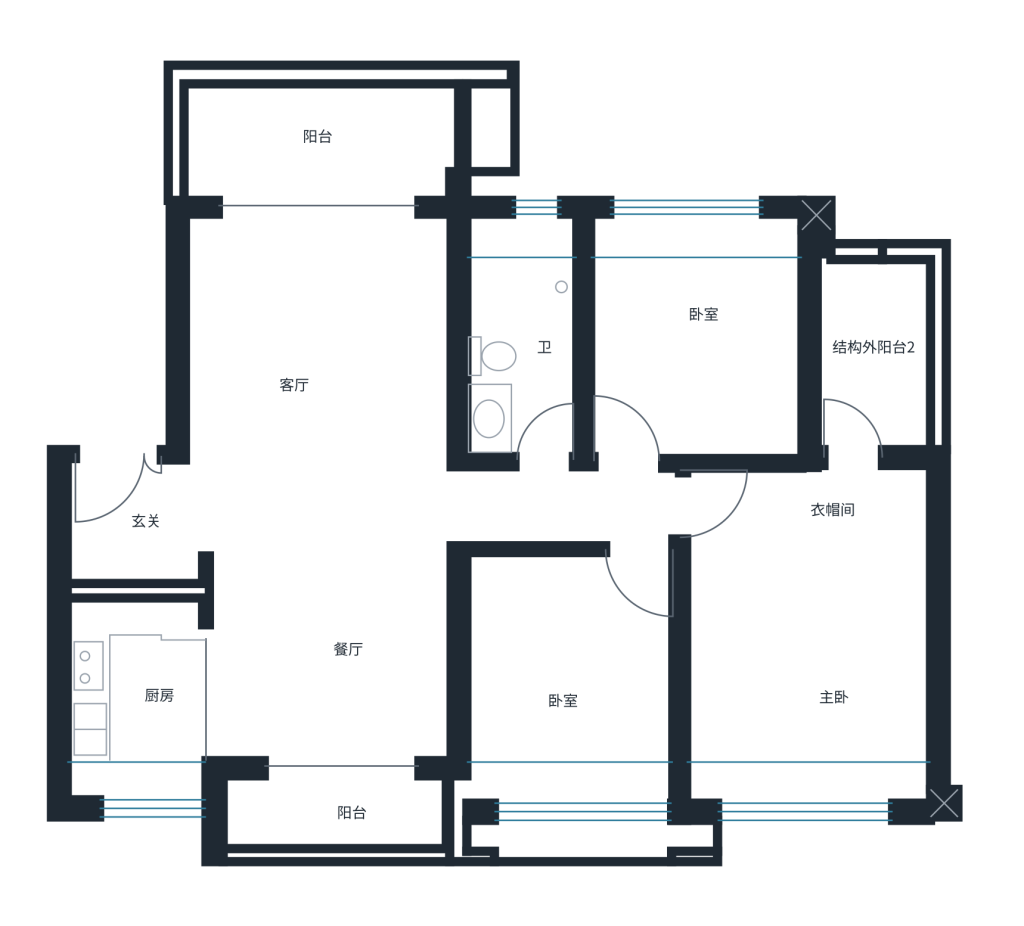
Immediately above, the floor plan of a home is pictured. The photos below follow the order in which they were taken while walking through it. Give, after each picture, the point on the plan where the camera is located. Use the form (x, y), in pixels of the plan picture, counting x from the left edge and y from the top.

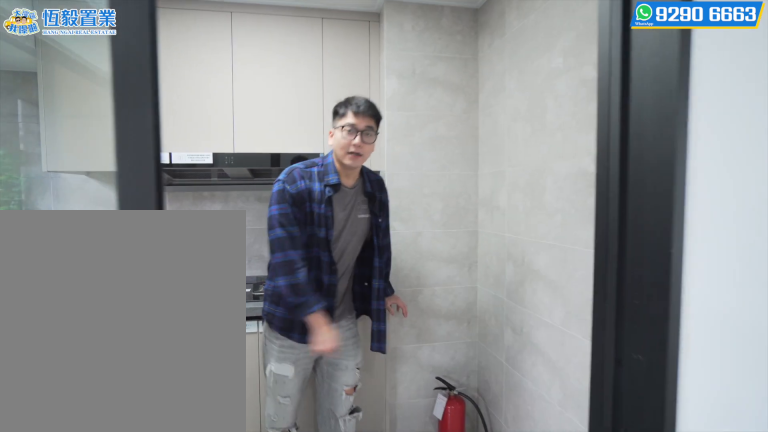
(154, 652)
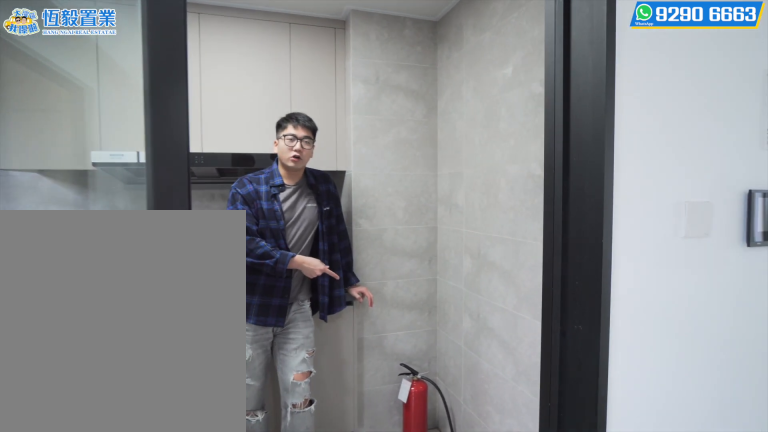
(153, 651)
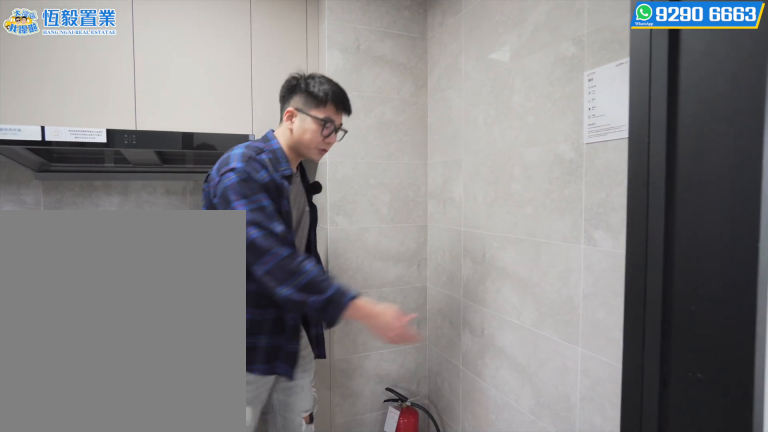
(154, 652)
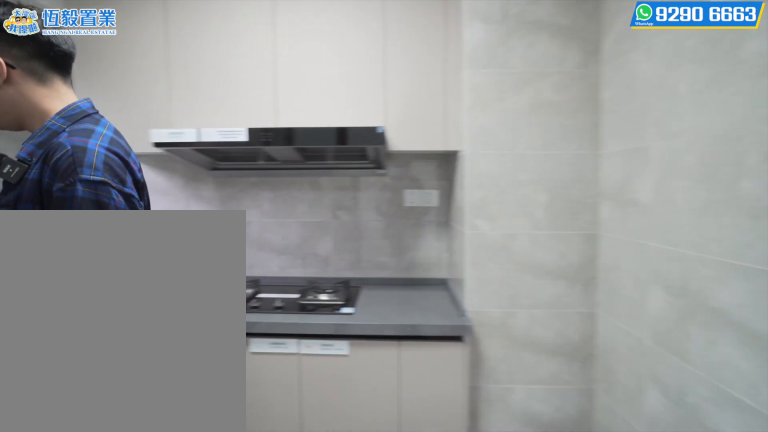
(154, 697)
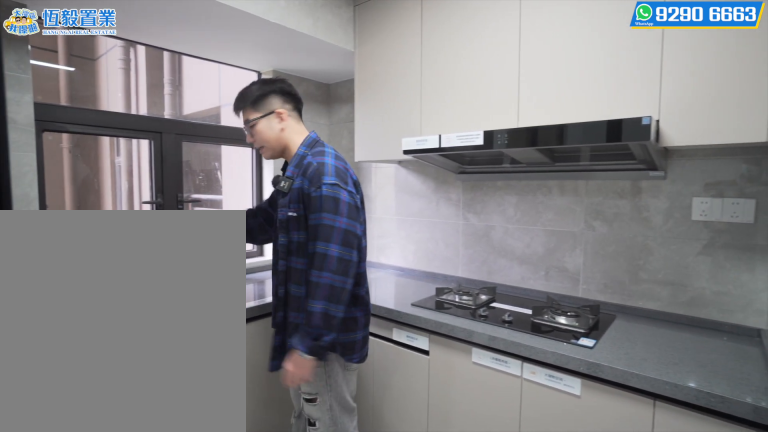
(153, 725)
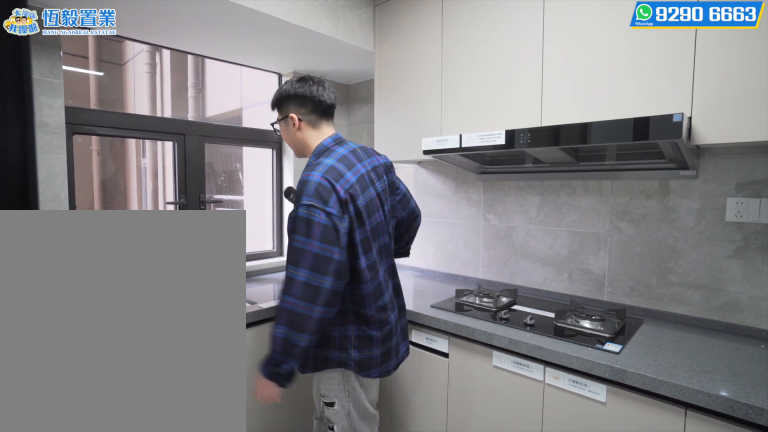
(153, 724)
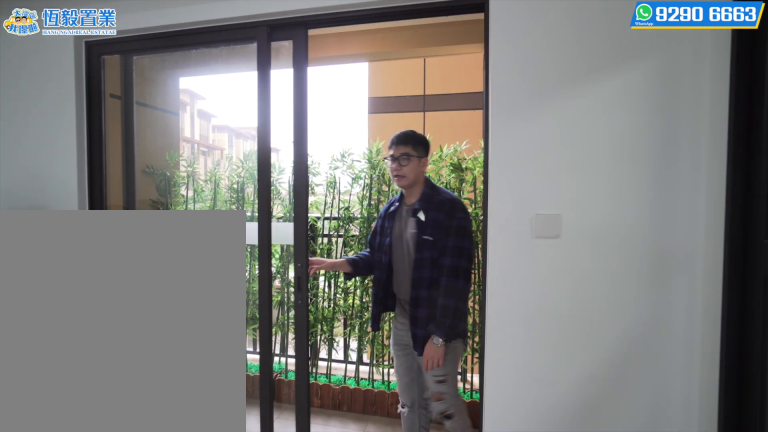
(295, 755)
